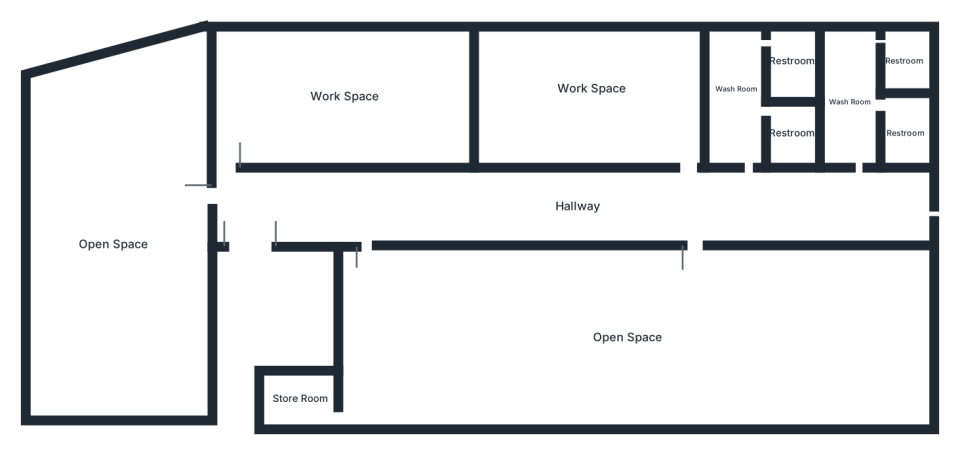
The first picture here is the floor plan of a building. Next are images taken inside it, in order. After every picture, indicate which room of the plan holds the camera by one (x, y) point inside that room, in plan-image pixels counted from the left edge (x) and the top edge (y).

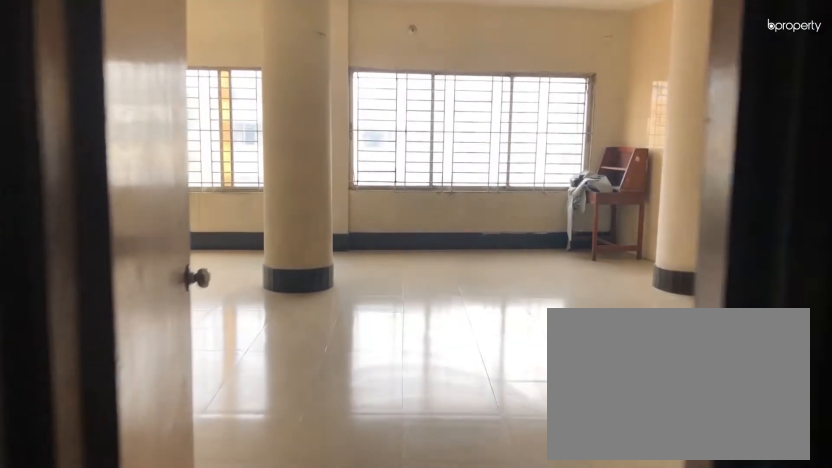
(255, 210)
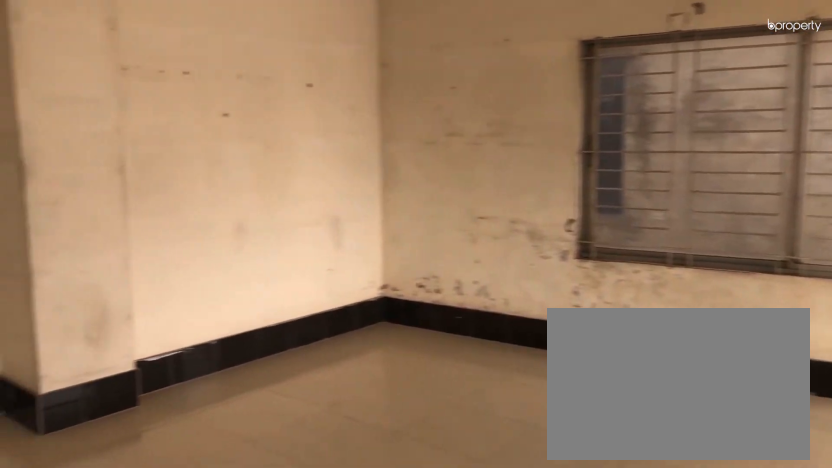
(110, 245)
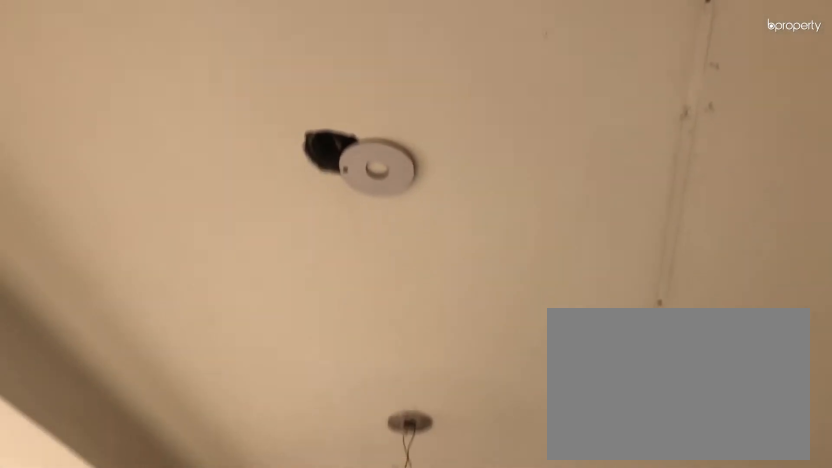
(110, 245)
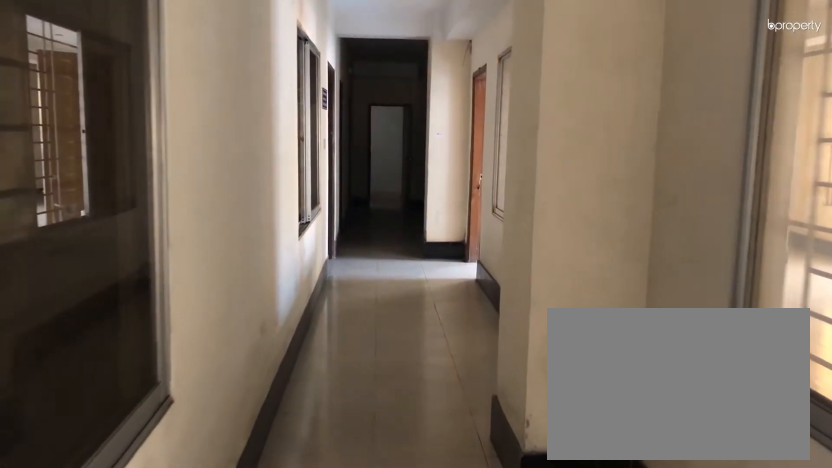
(580, 211)
